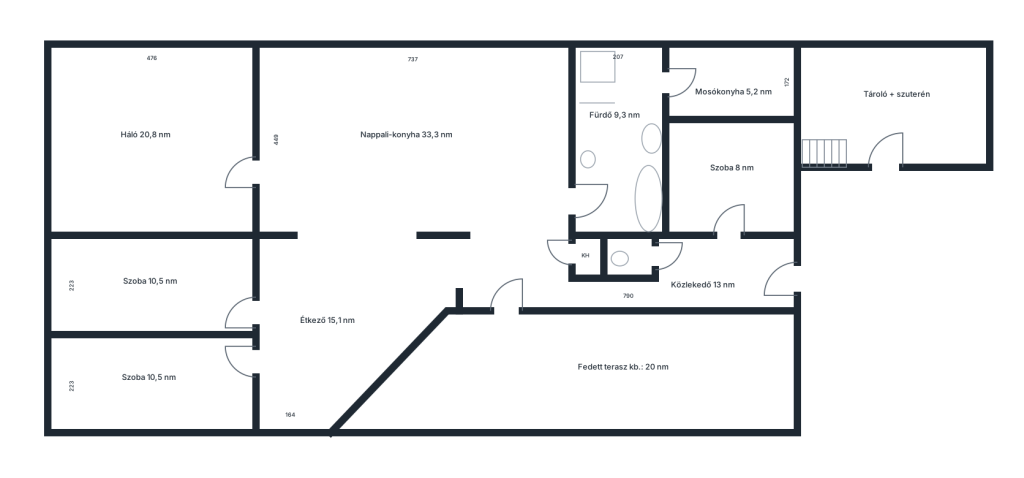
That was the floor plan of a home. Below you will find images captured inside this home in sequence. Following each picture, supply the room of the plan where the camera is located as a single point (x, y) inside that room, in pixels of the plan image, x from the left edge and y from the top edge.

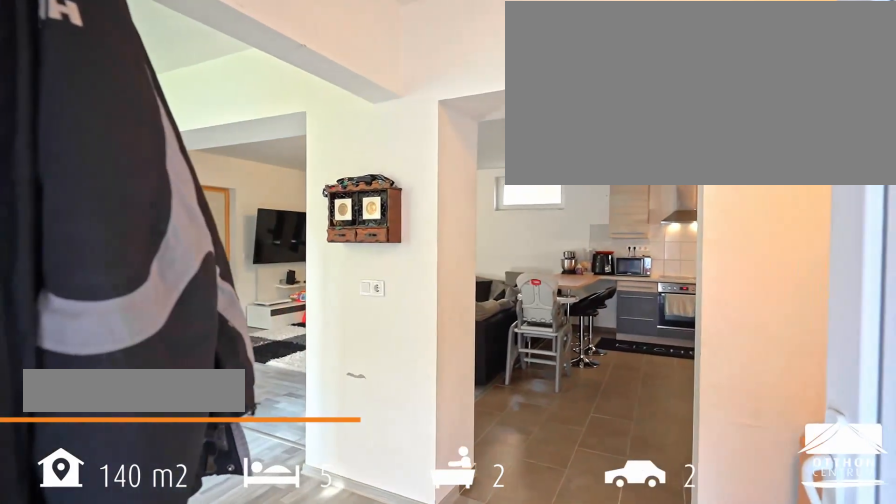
(624, 294)
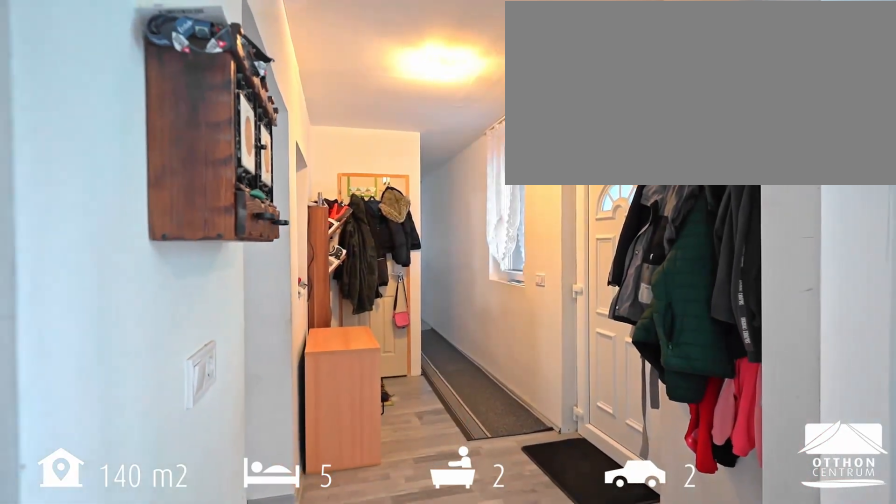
(624, 294)
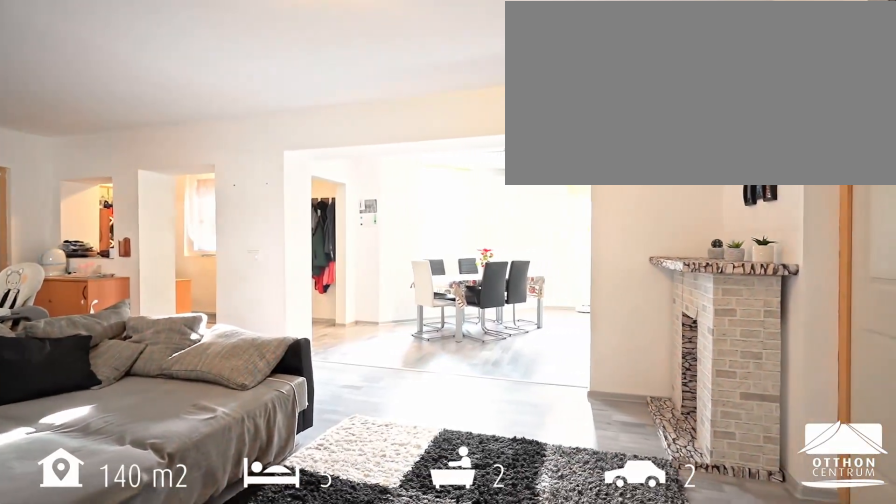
(415, 140)
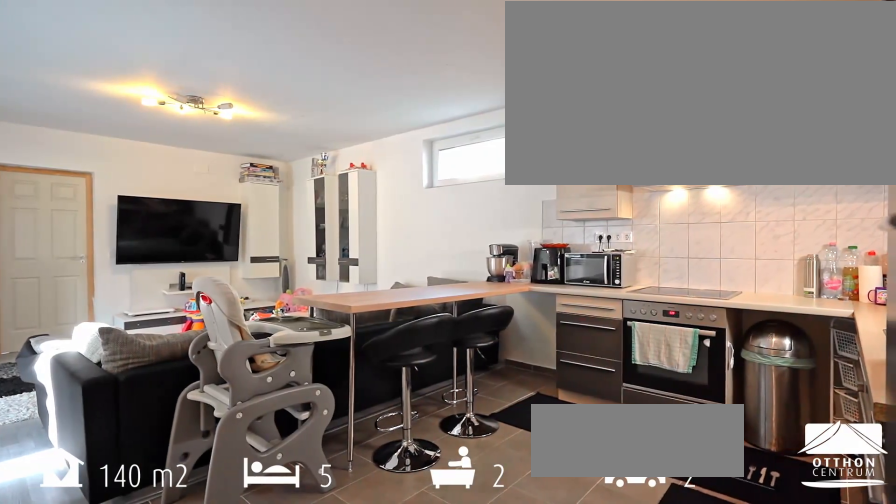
(415, 140)
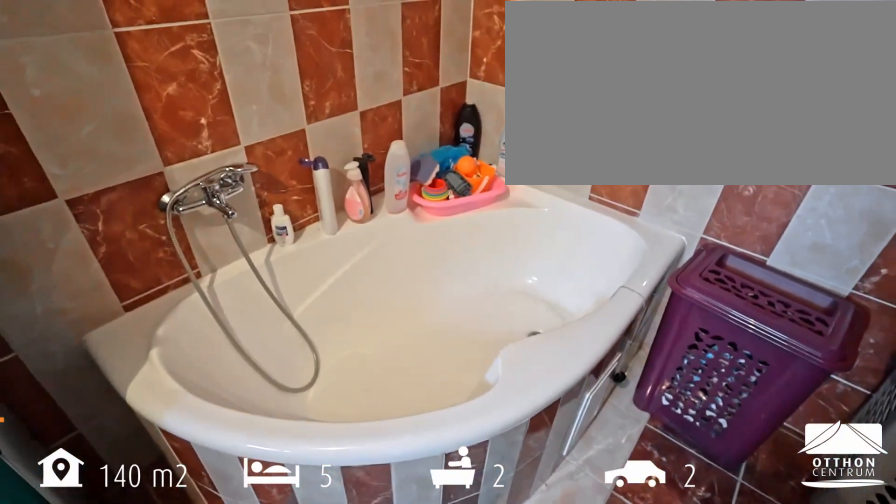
(618, 145)
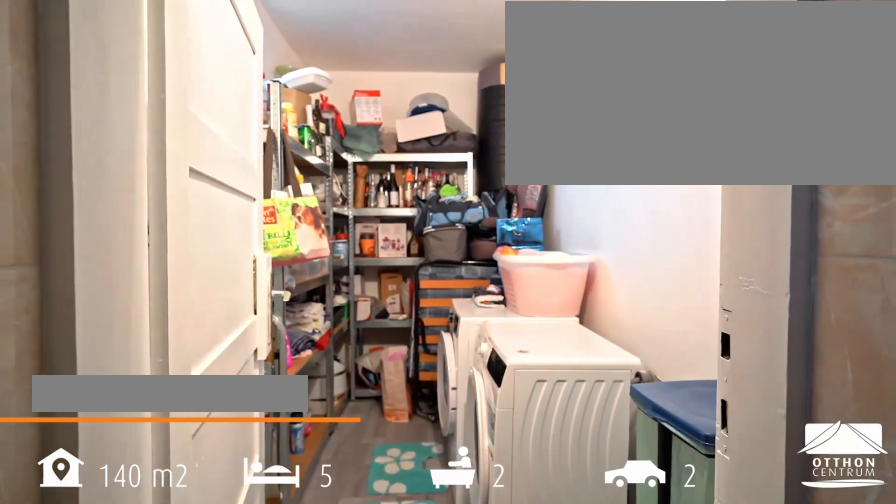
(731, 82)
